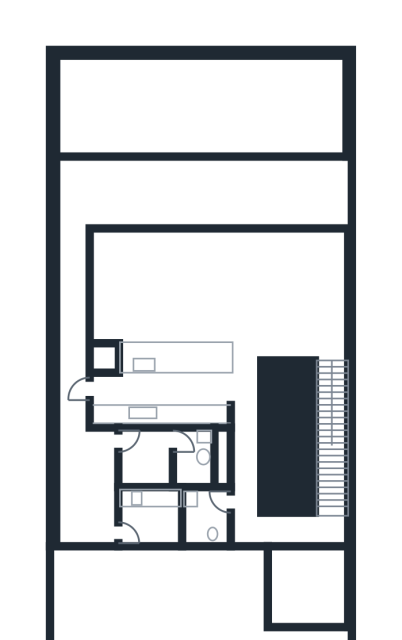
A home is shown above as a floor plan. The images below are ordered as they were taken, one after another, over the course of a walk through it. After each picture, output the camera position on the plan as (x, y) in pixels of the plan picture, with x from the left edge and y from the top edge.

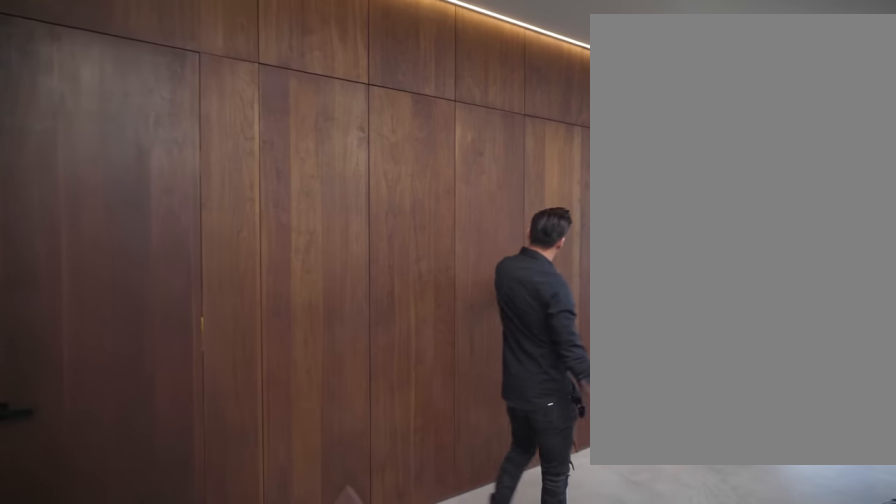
(264, 516)
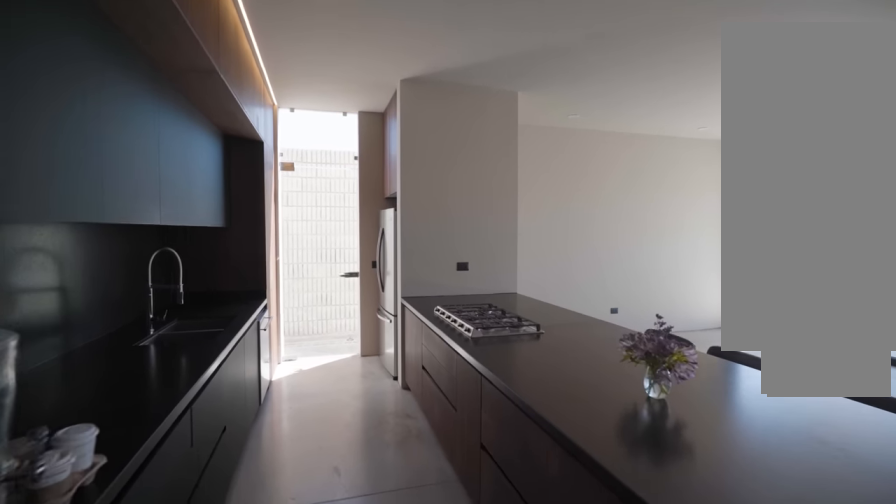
(247, 377)
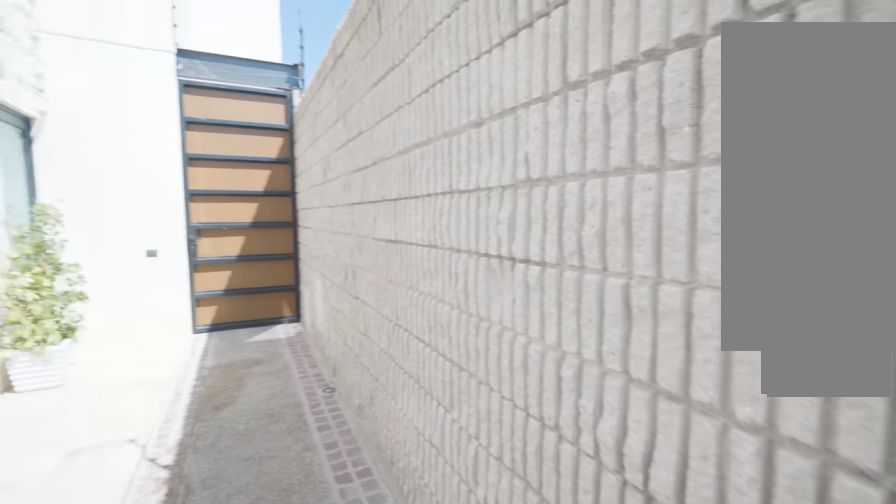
(81, 386)
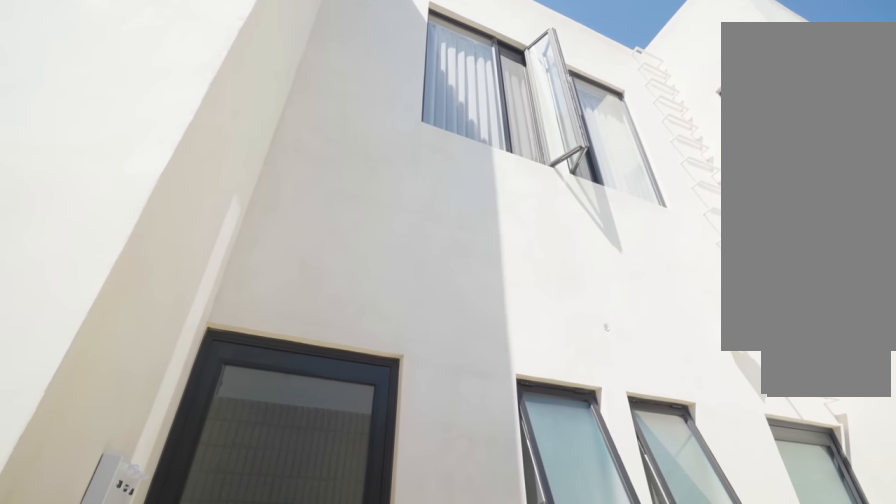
(74, 461)
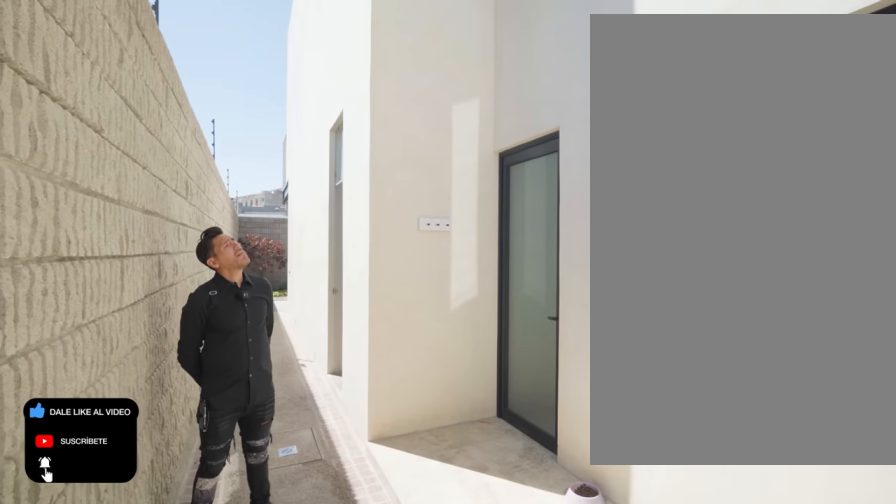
(89, 519)
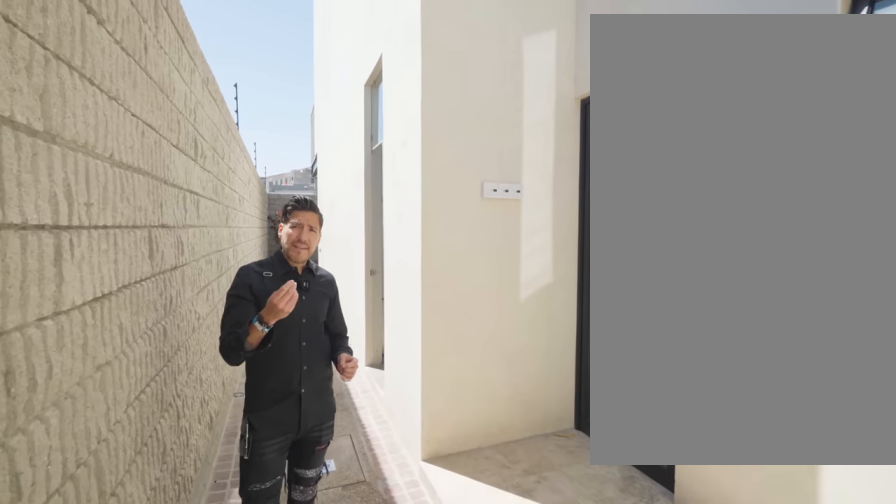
(78, 516)
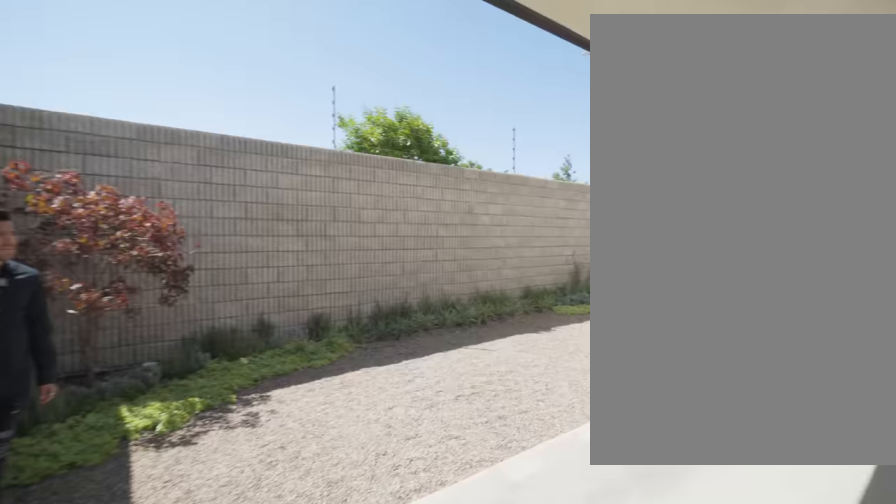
(71, 226)
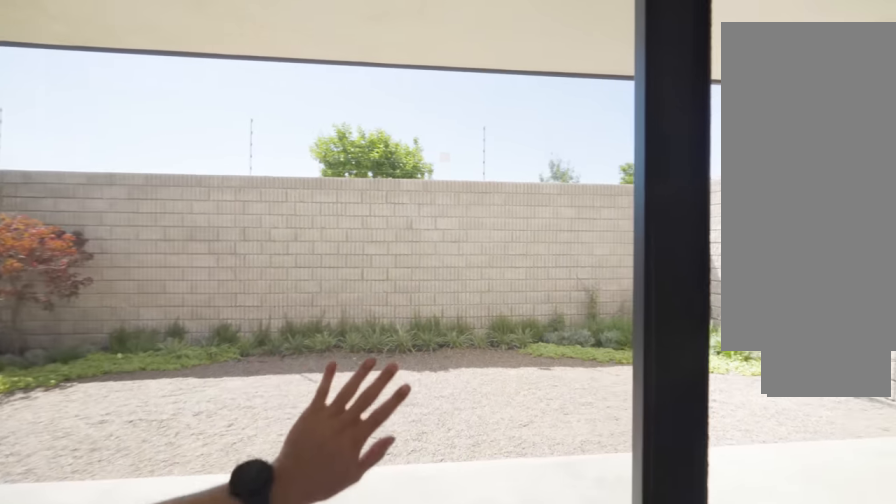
(181, 271)
